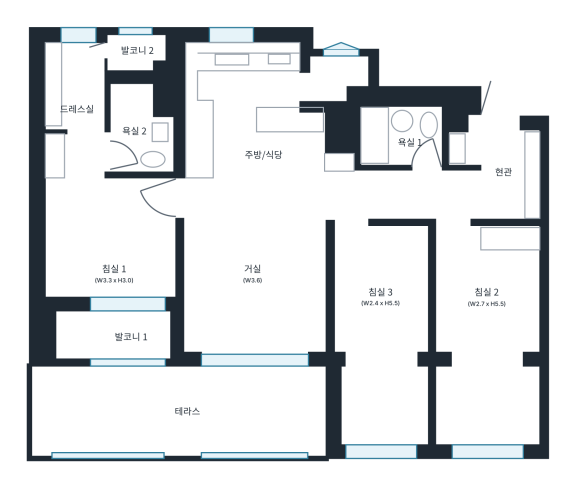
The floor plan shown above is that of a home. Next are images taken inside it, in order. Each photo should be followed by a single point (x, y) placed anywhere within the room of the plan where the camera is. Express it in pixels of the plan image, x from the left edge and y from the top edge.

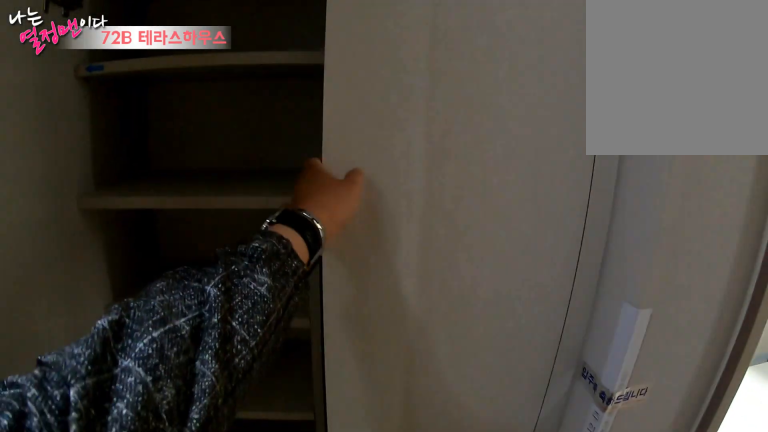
(507, 171)
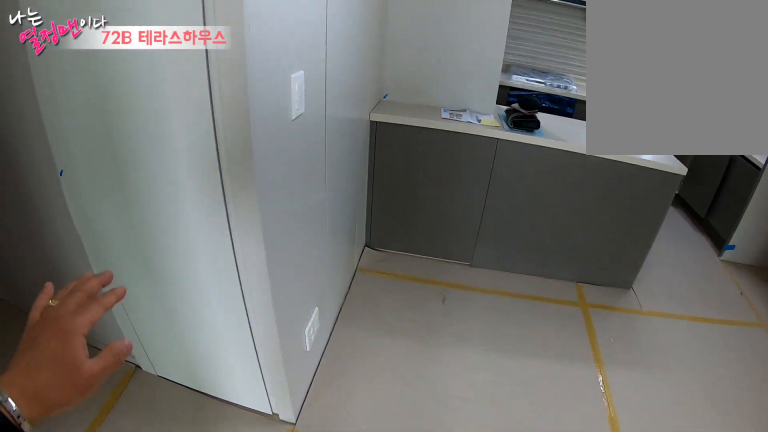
(258, 154)
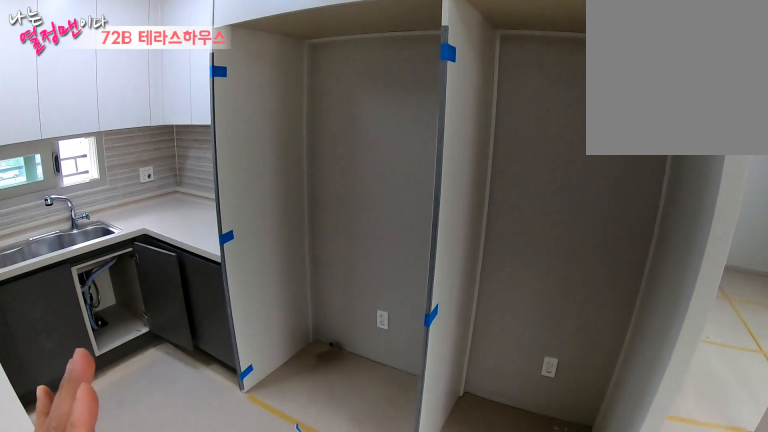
(258, 154)
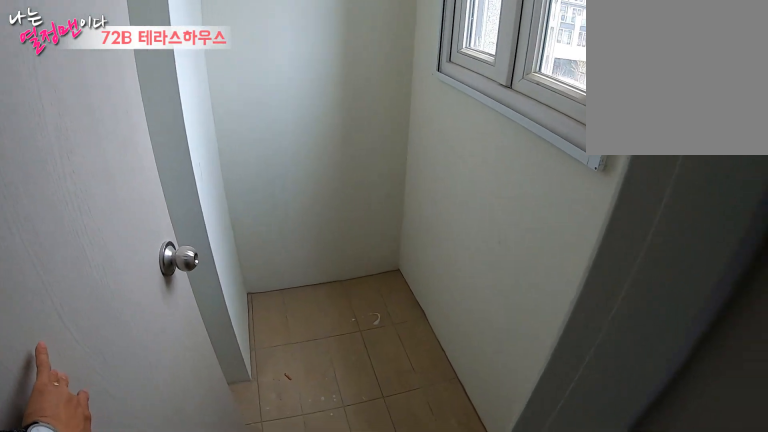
(258, 154)
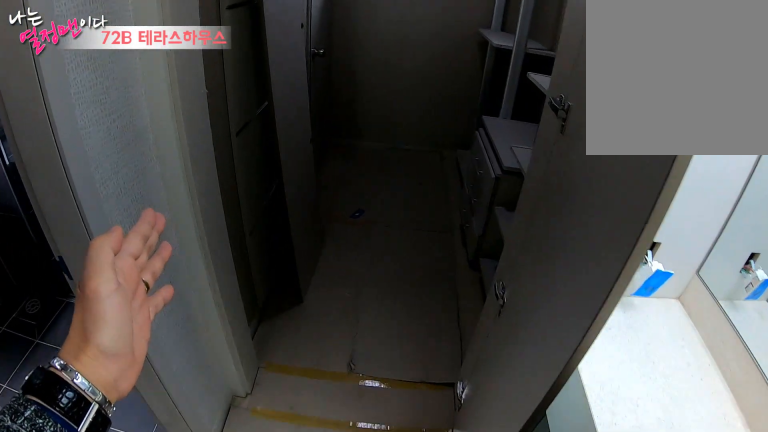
(74, 127)
